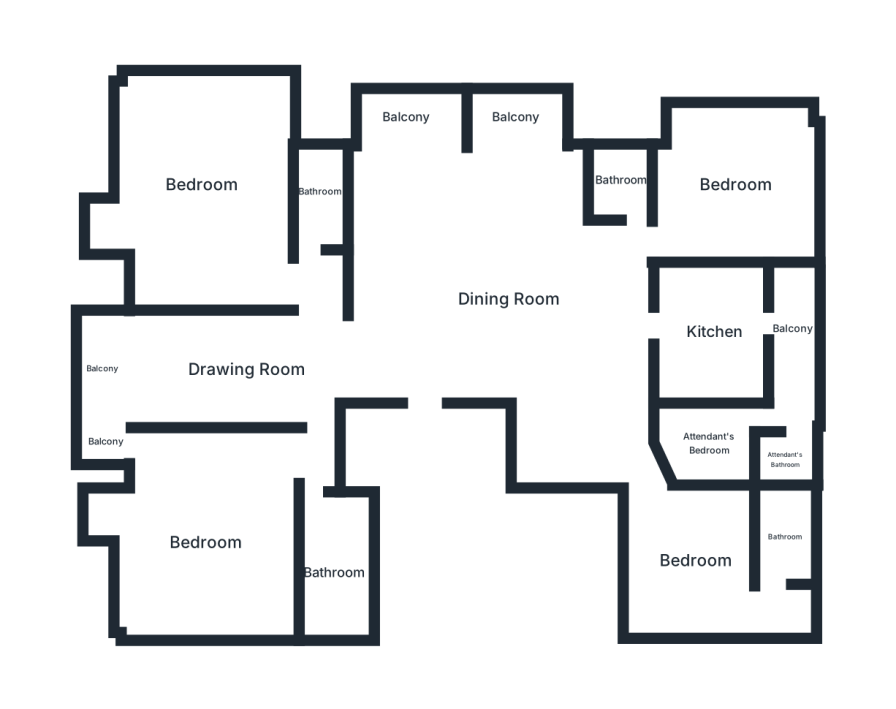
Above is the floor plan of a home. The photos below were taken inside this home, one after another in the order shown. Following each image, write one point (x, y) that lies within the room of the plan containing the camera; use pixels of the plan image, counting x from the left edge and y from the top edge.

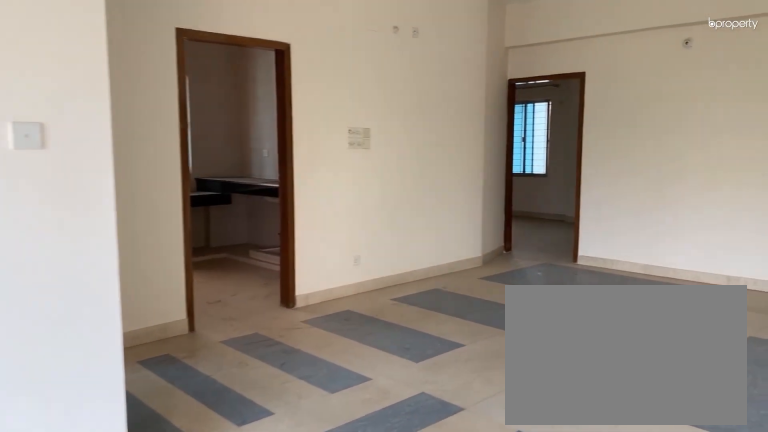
(509, 298)
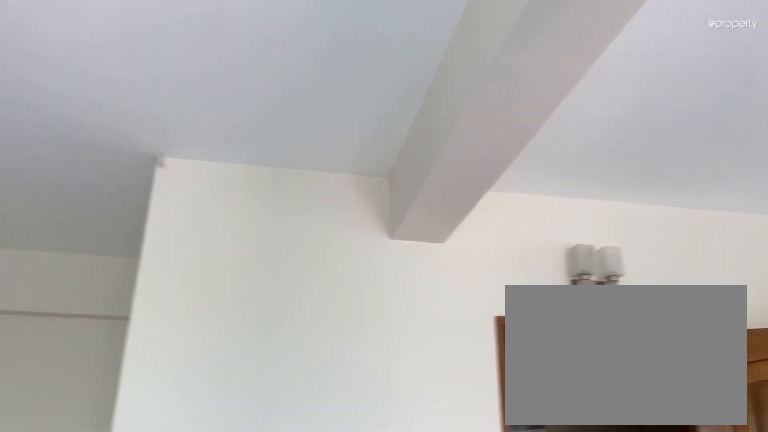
(509, 298)
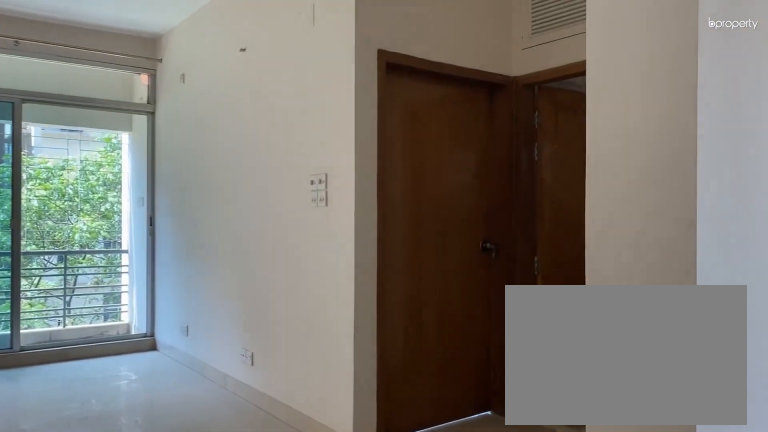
(243, 368)
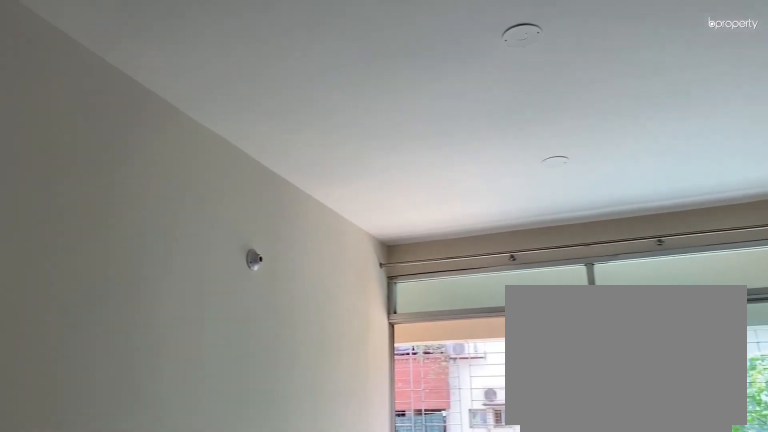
(243, 368)
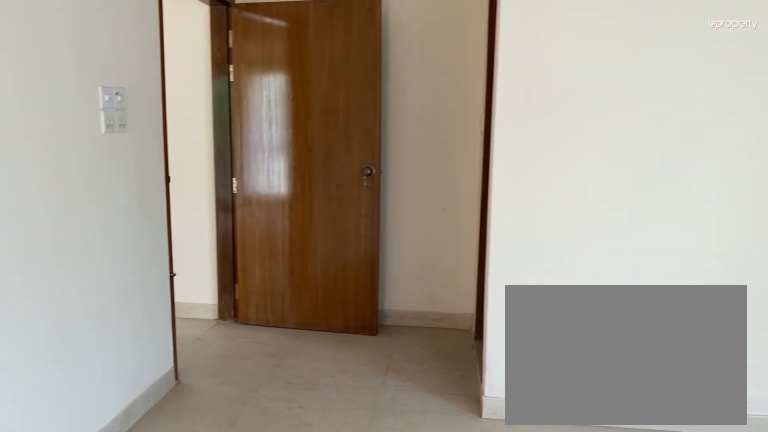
(205, 539)
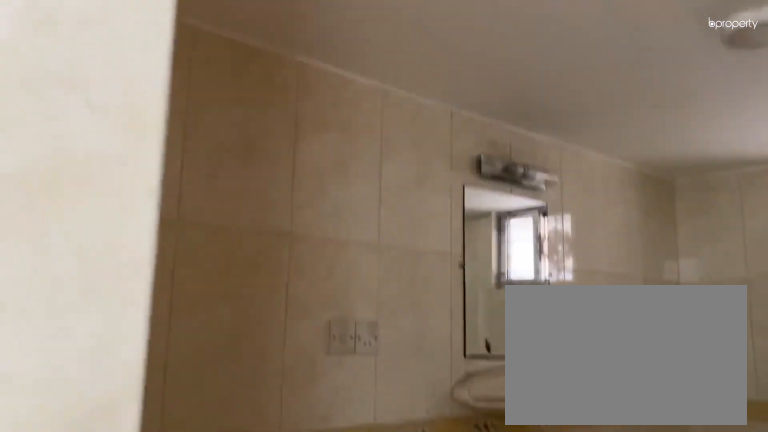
(333, 573)
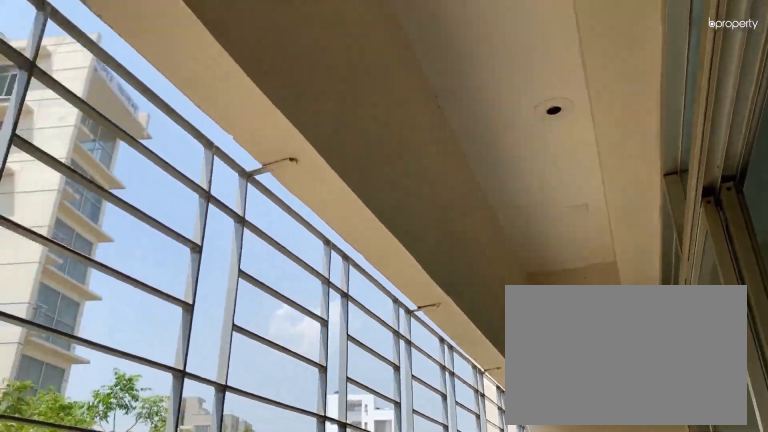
(106, 441)
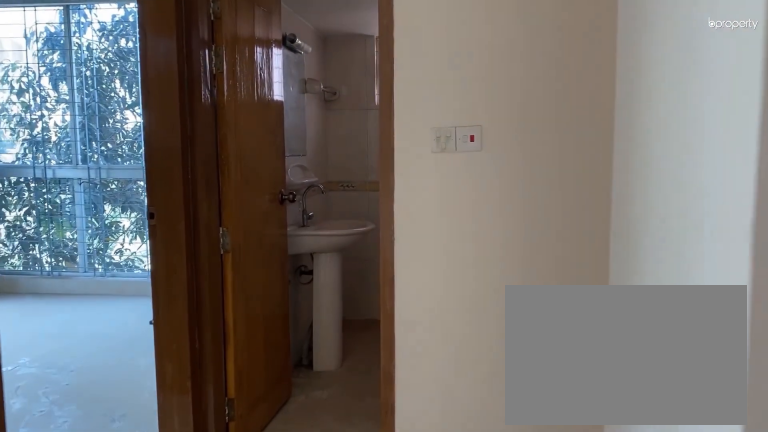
(292, 322)
